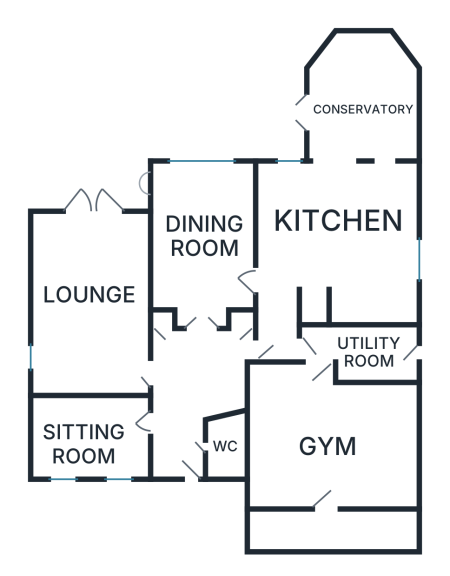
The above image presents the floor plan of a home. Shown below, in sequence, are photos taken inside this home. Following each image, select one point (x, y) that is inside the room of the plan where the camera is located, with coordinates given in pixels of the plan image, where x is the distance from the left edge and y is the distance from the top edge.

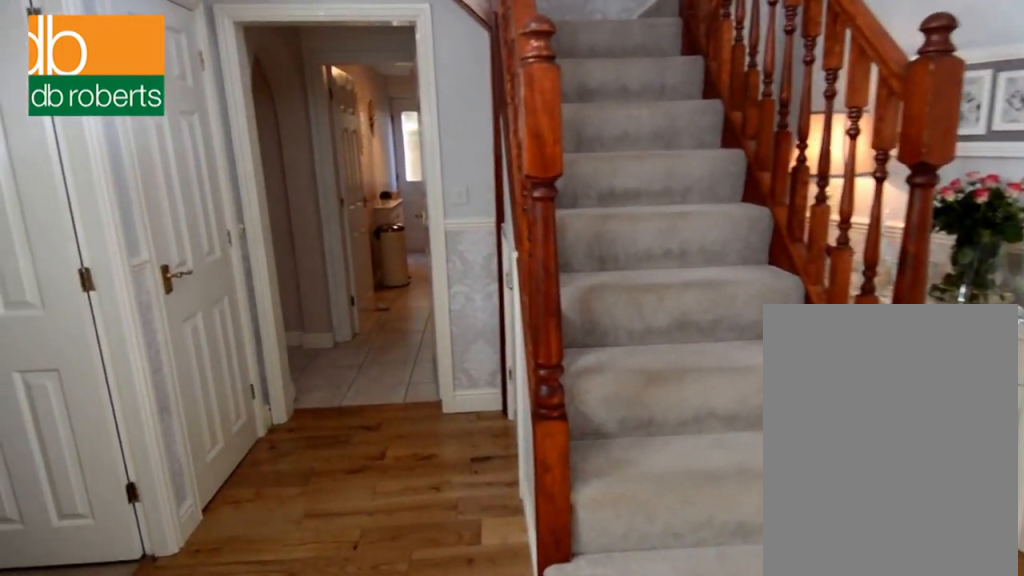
(199, 398)
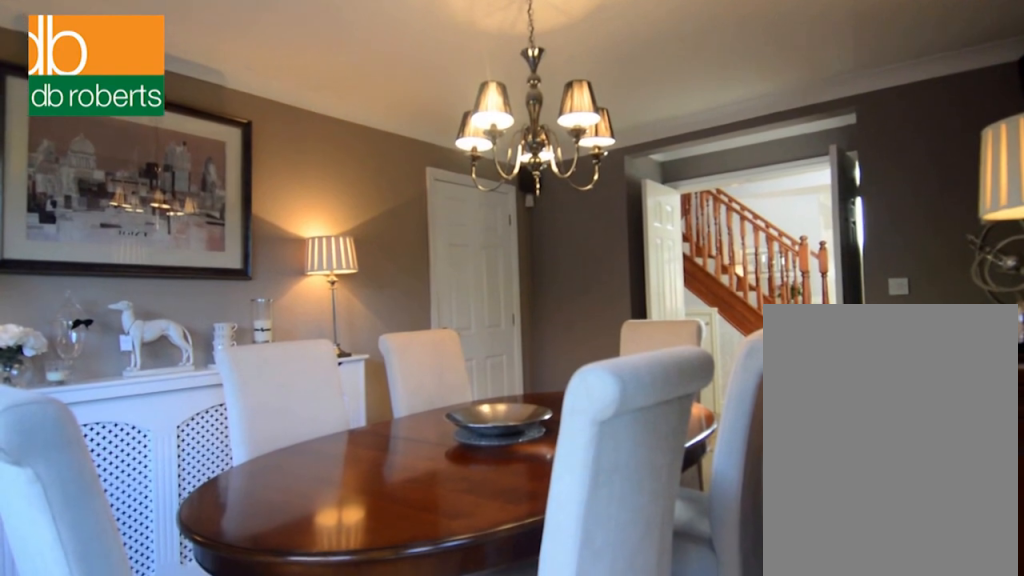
(202, 239)
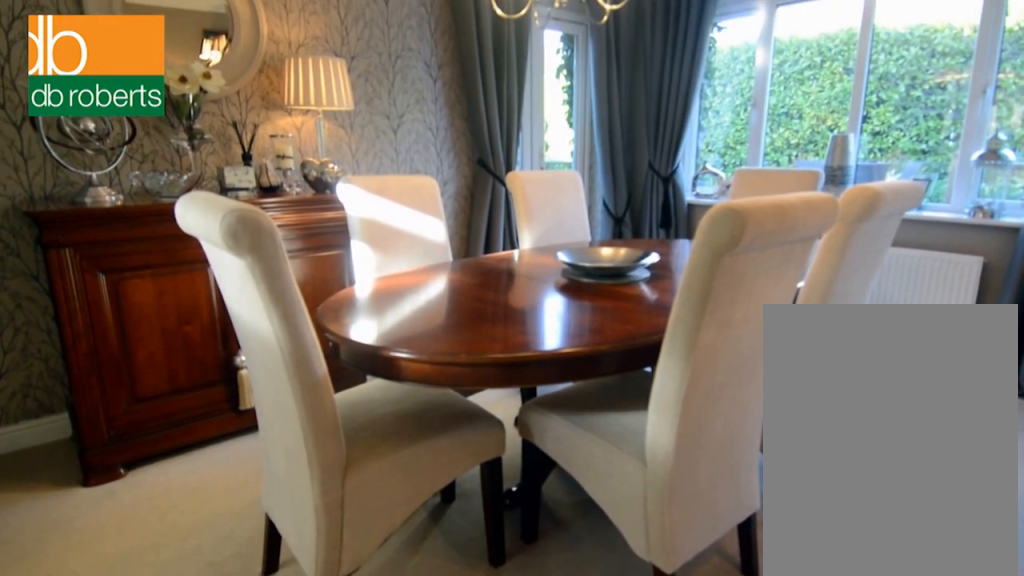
(202, 239)
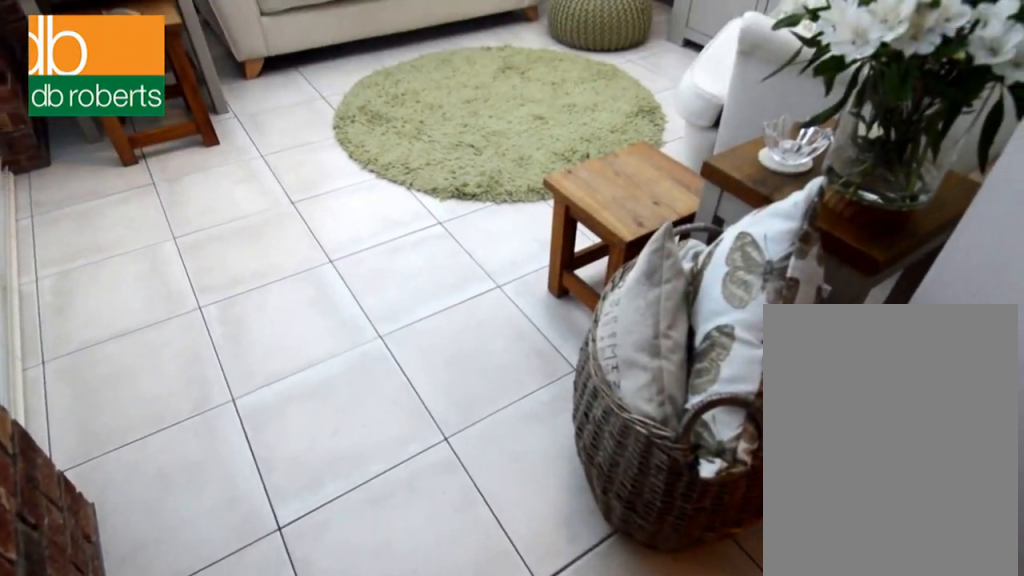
(361, 98)
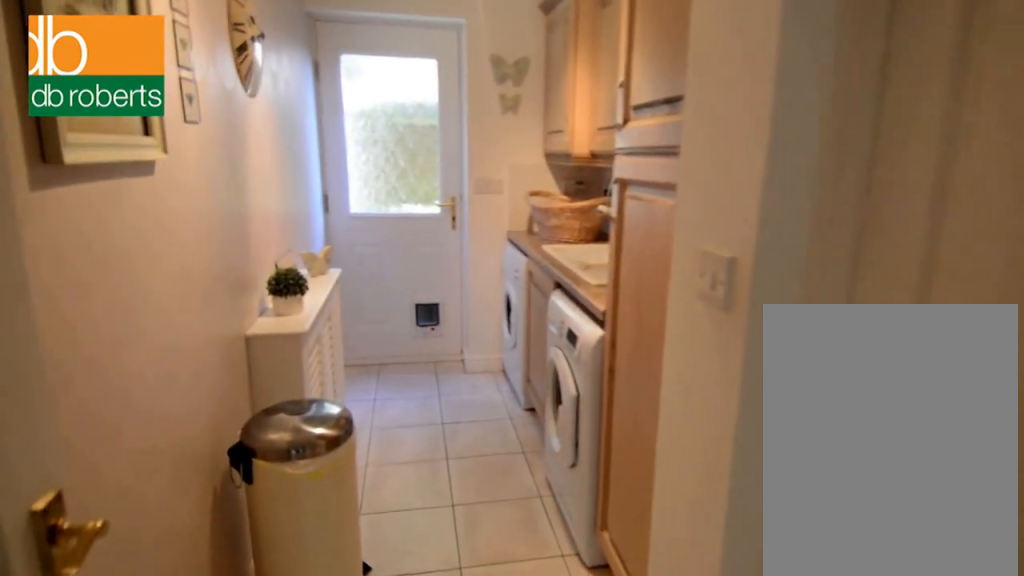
(363, 351)
